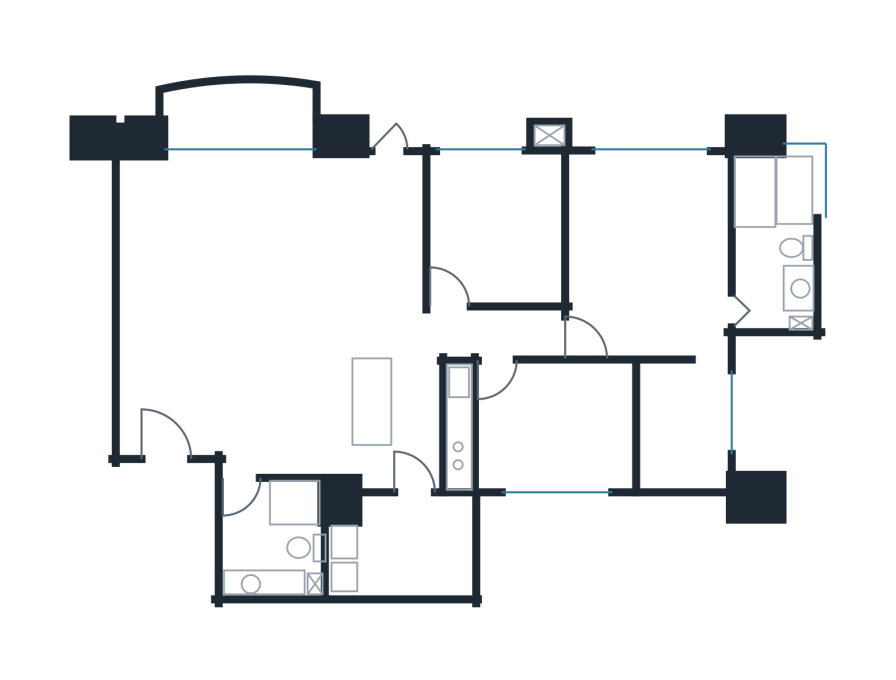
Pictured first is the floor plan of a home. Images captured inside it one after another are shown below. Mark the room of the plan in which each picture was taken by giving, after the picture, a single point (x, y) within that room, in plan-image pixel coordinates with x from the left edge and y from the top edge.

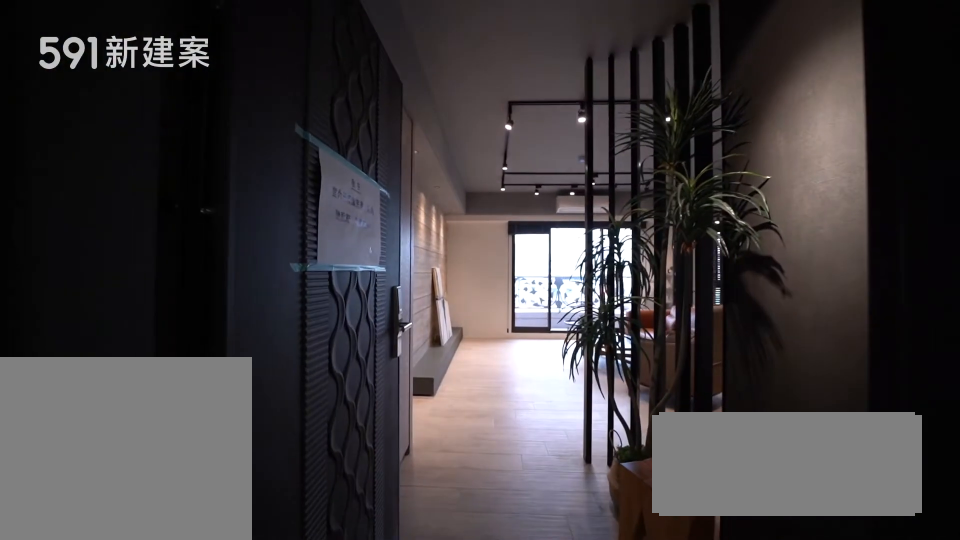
(173, 414)
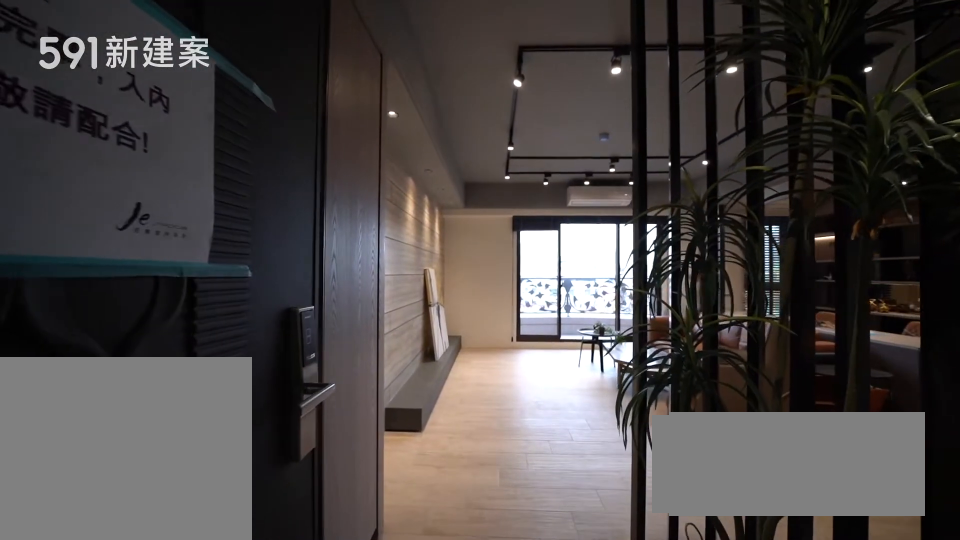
(173, 414)
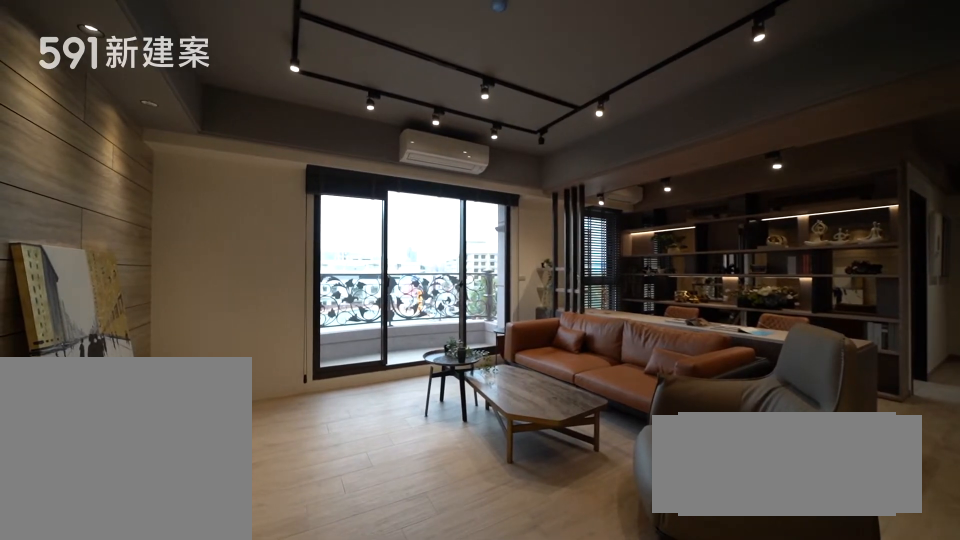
(219, 241)
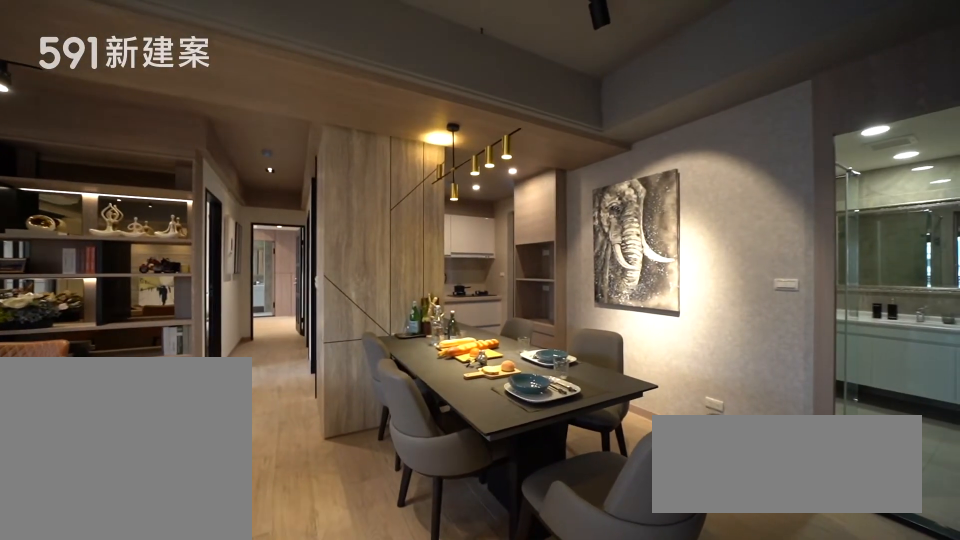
(293, 419)
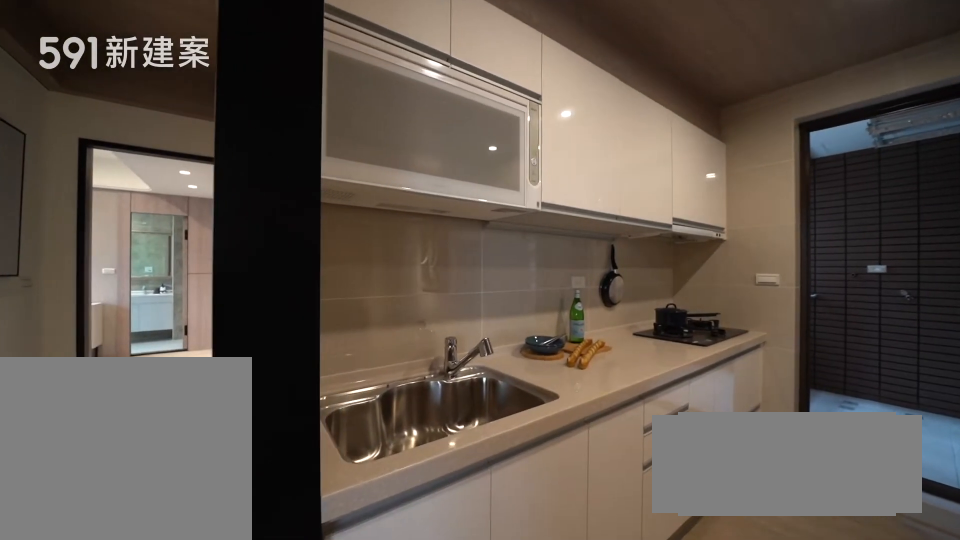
(413, 428)
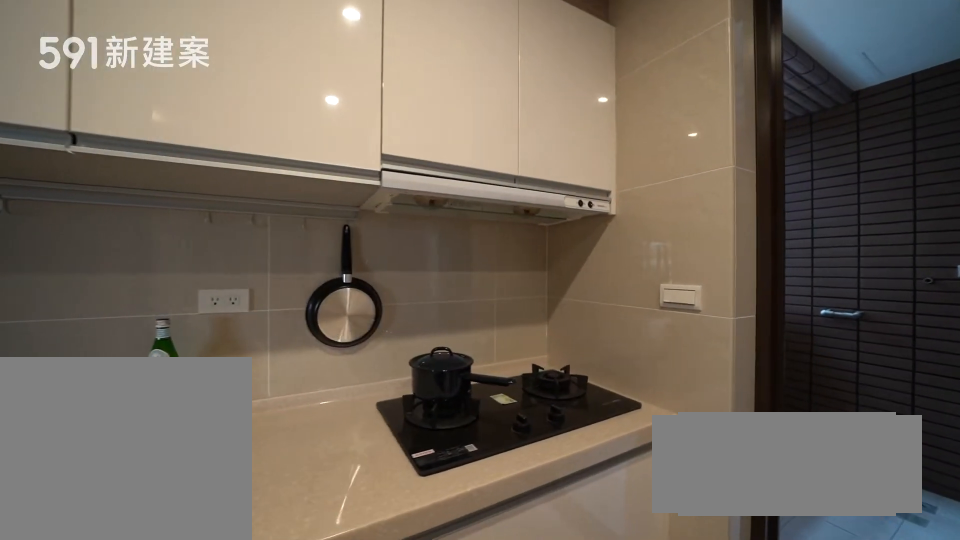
(413, 428)
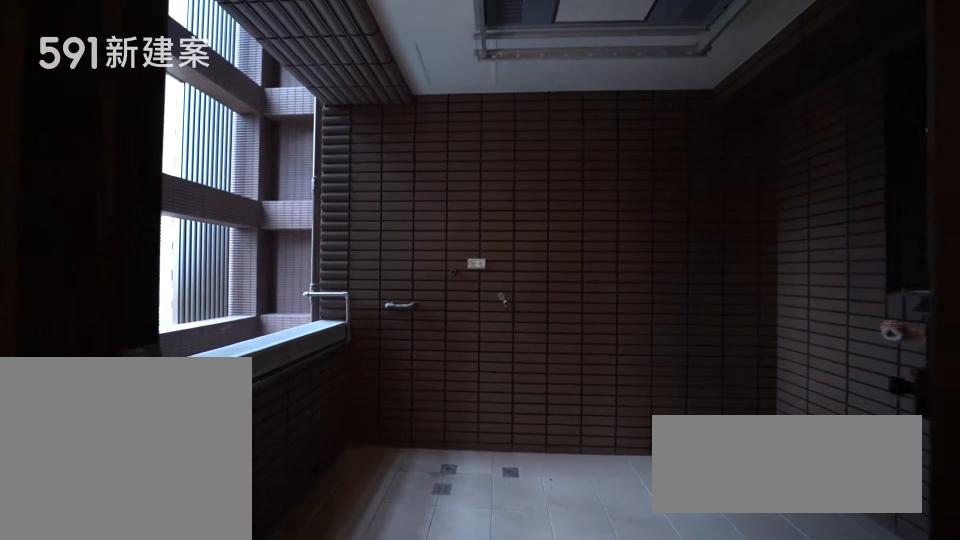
(417, 549)
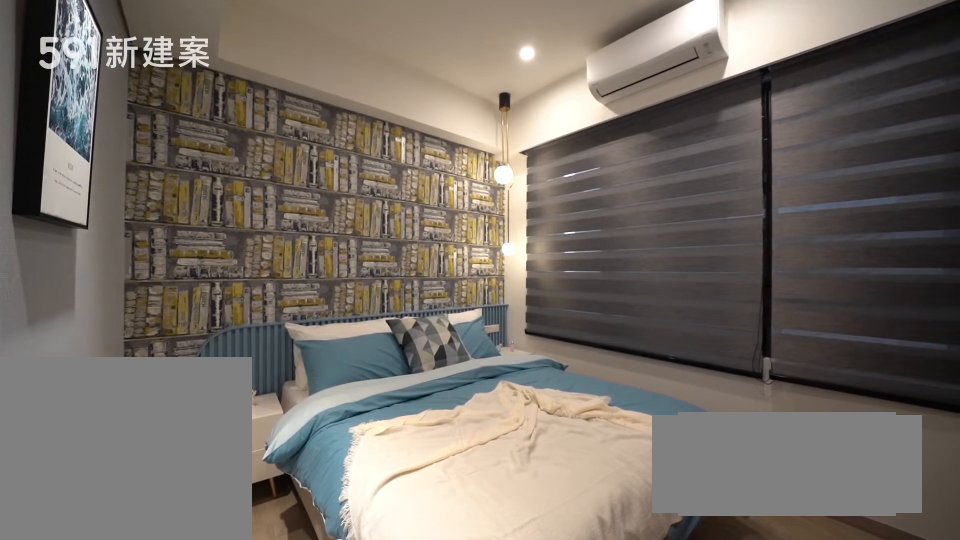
(558, 429)
